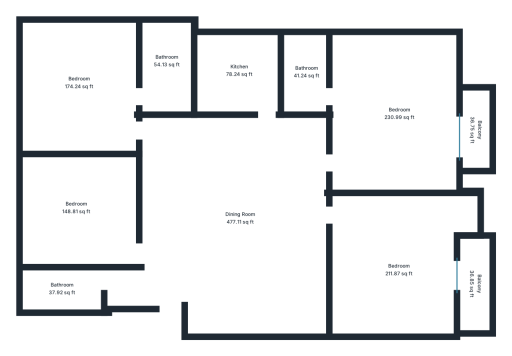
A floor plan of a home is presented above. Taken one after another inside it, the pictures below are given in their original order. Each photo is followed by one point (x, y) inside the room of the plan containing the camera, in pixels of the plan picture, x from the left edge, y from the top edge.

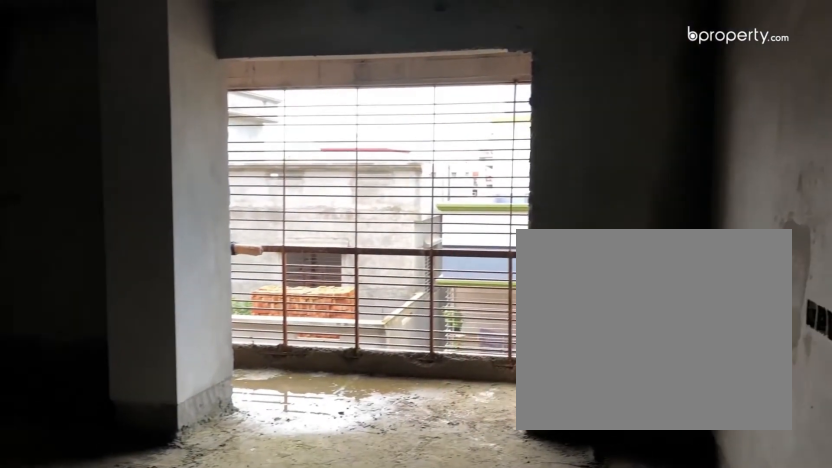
(397, 115)
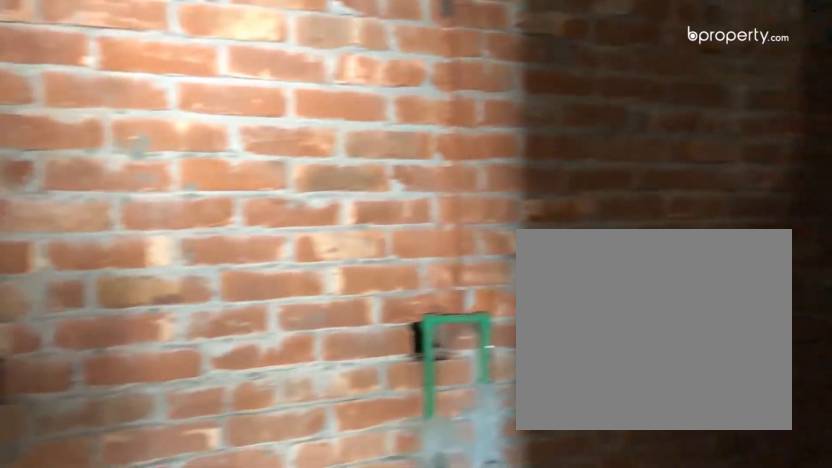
(308, 72)
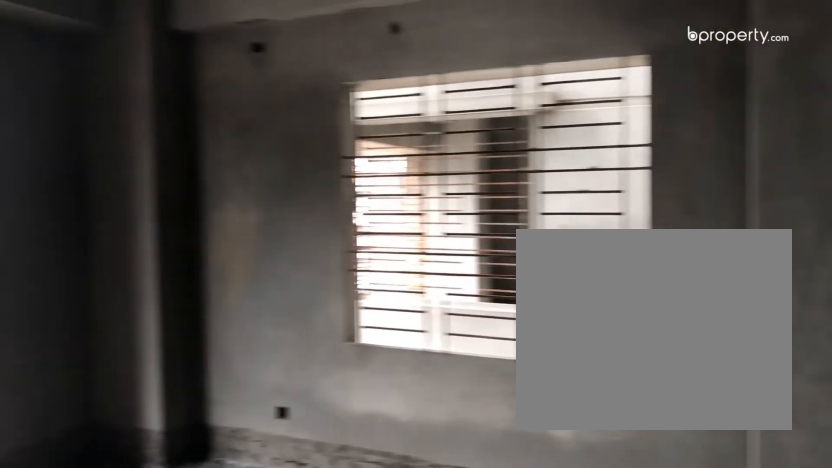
(400, 270)
